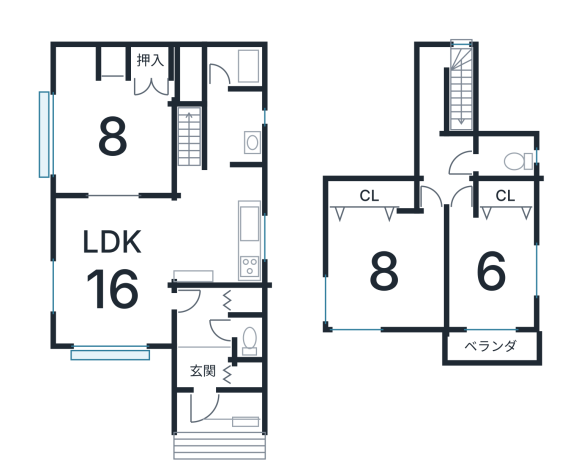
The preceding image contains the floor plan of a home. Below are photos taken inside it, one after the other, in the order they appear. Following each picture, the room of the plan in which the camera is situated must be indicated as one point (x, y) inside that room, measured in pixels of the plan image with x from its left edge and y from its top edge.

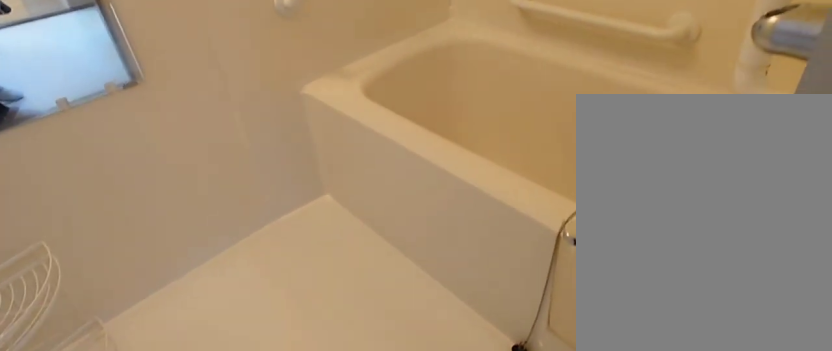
(235, 68)
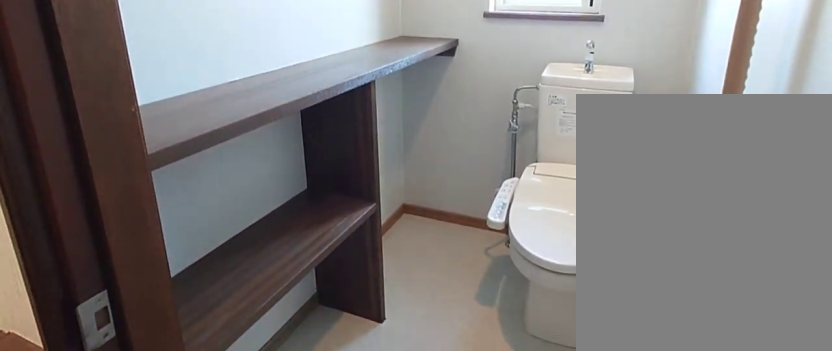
(506, 165)
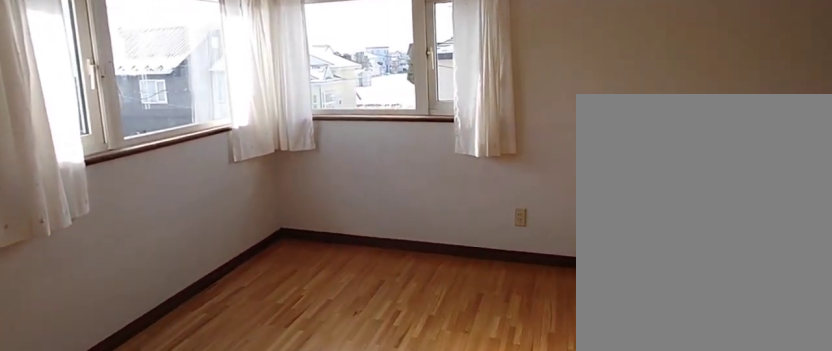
(382, 262)
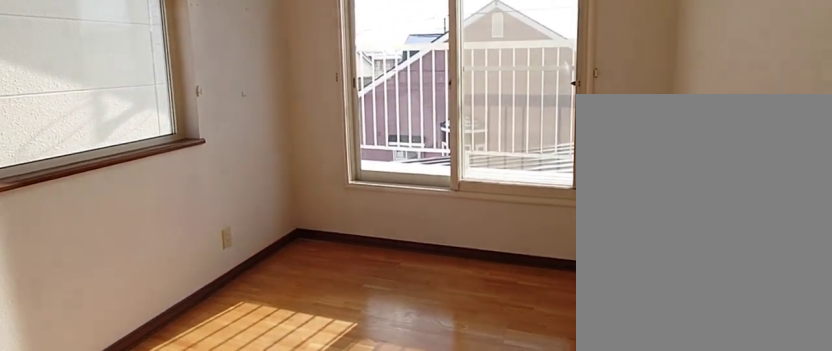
(496, 262)
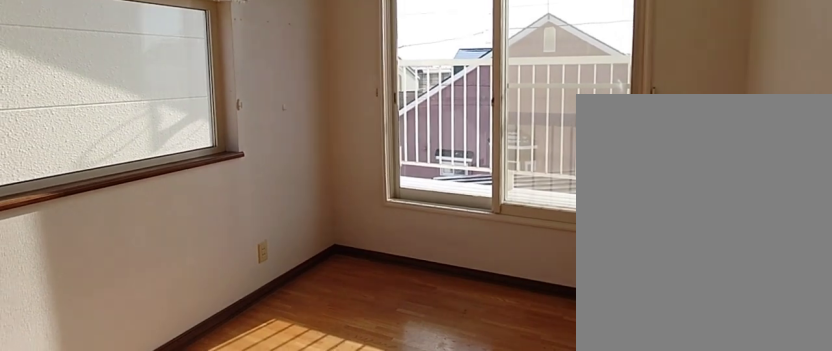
(496, 262)
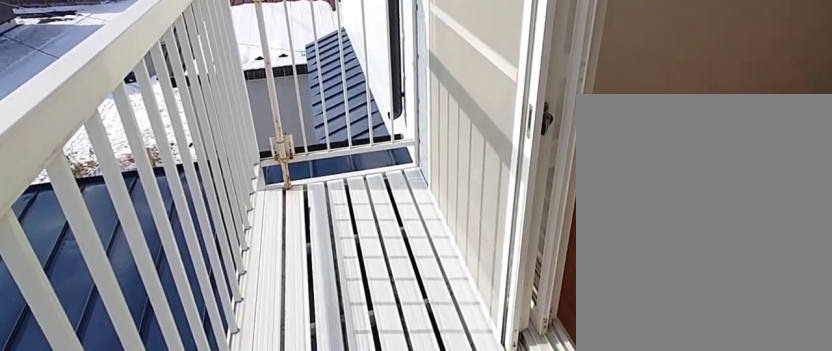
(498, 347)
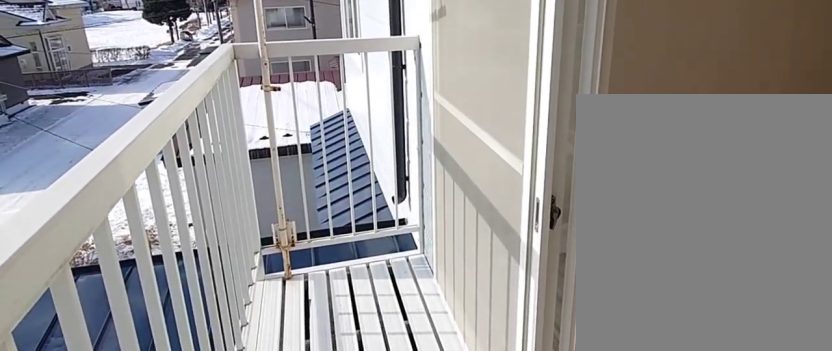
(498, 347)
